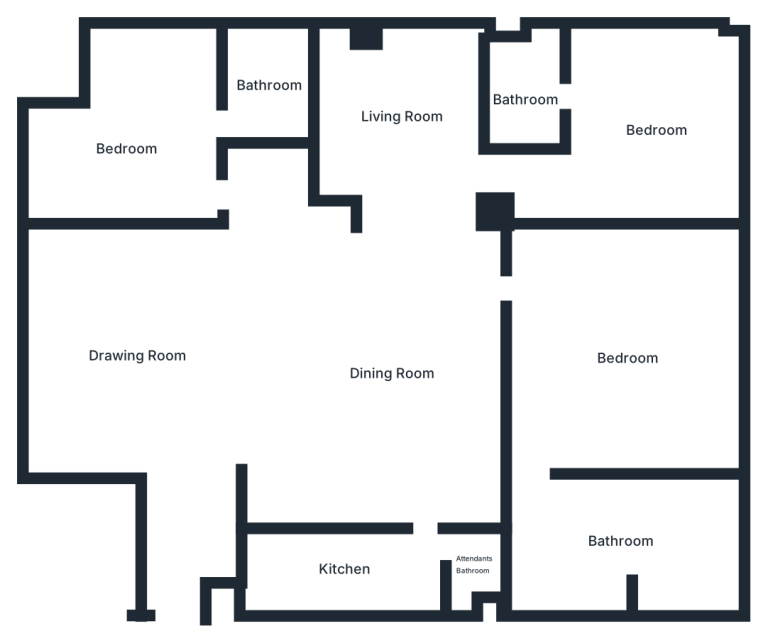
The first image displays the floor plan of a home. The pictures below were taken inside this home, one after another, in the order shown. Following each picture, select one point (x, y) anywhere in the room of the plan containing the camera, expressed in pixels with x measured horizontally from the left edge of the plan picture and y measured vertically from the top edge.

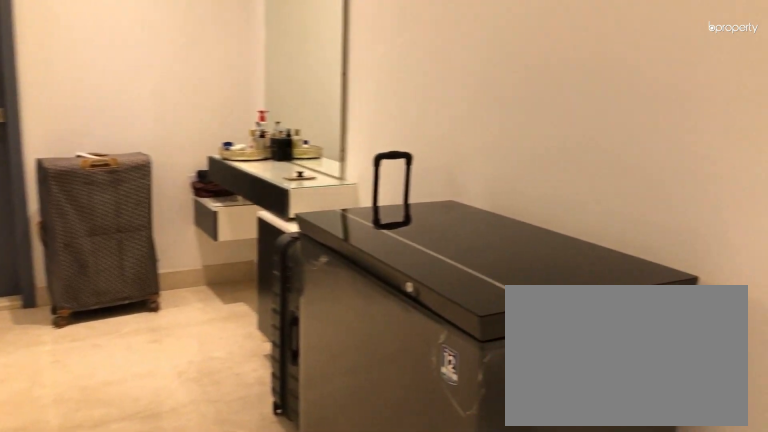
(629, 359)
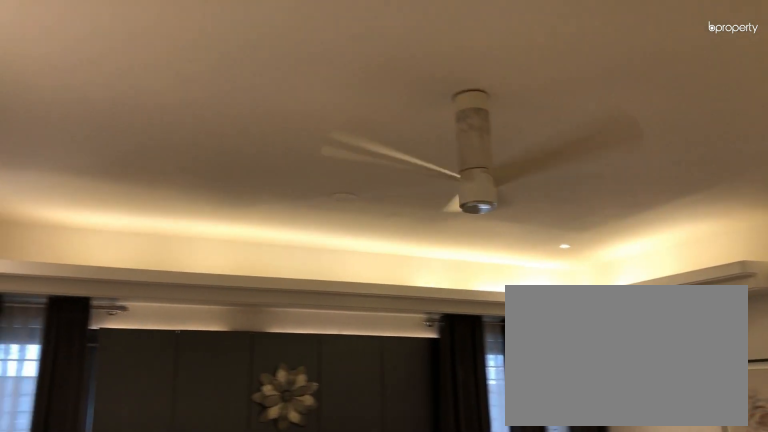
(629, 359)
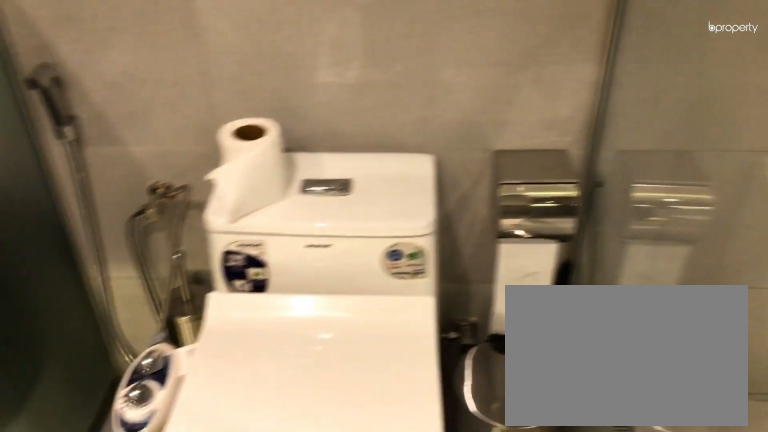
(620, 542)
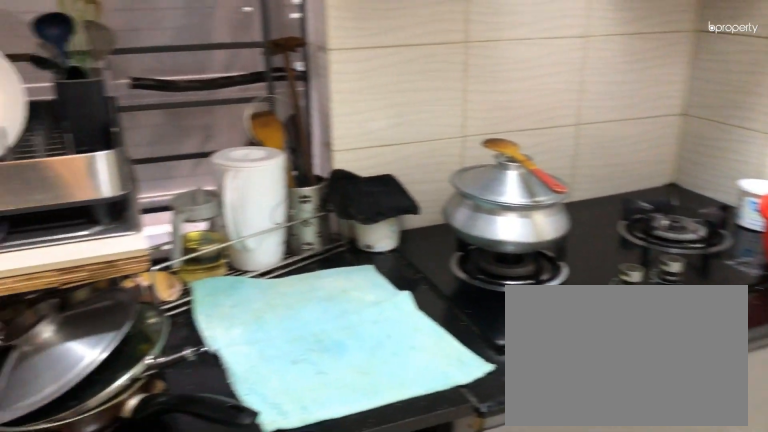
(348, 570)
